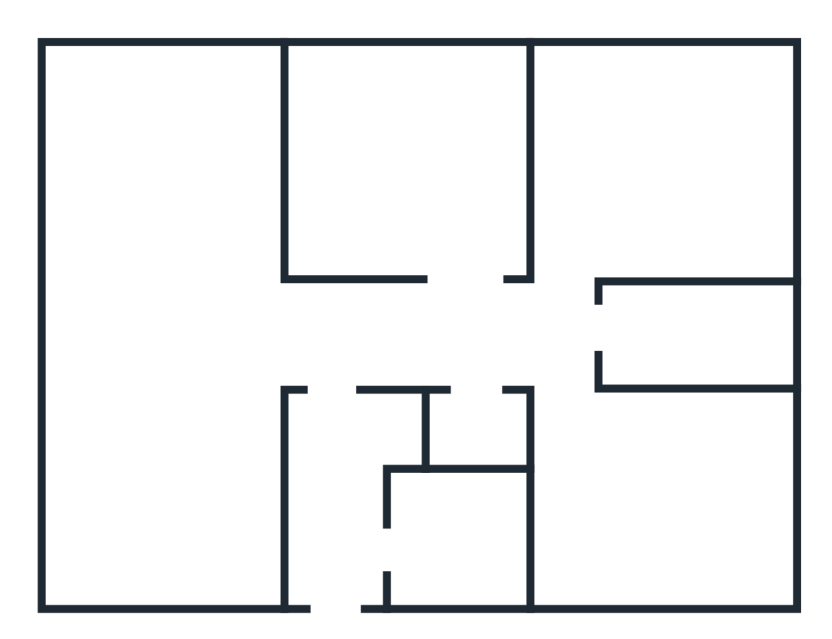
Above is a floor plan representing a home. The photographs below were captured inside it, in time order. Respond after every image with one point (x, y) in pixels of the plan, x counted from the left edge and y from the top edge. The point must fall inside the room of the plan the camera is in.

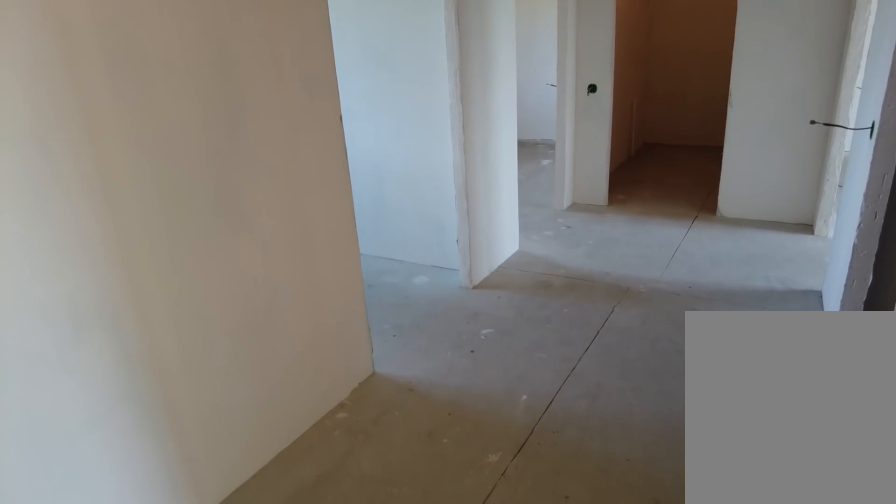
(336, 362)
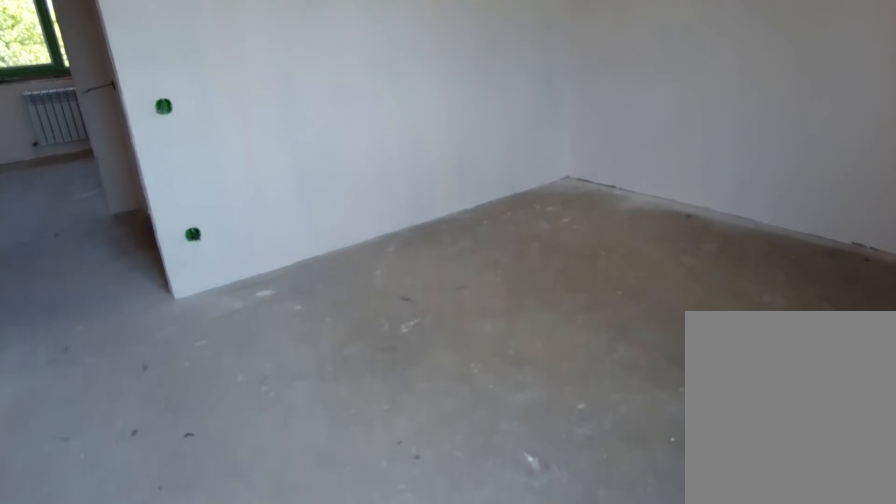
(607, 525)
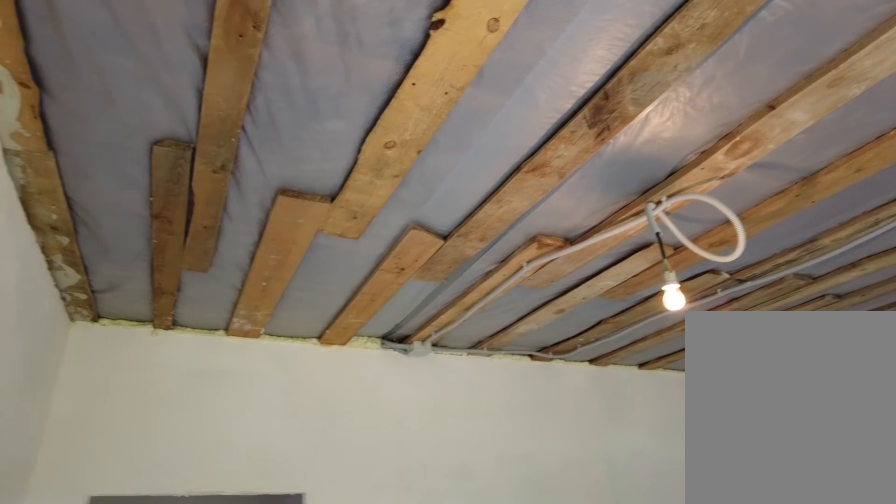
(607, 525)
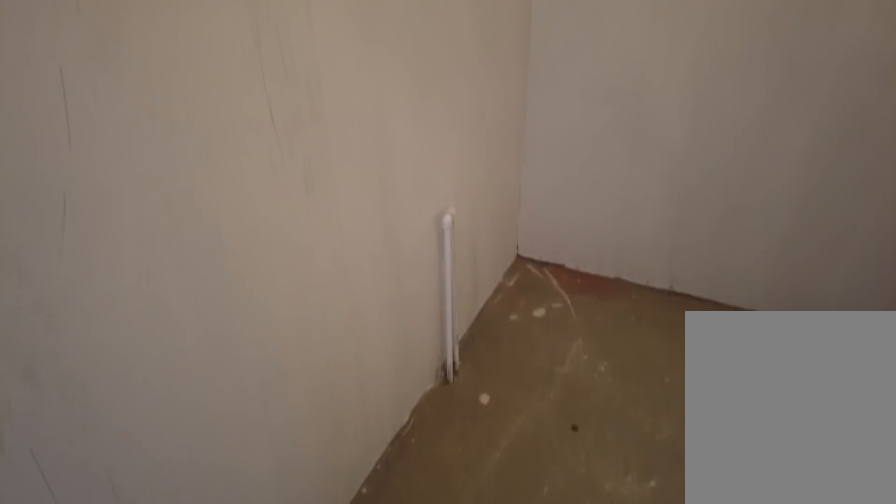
(564, 343)
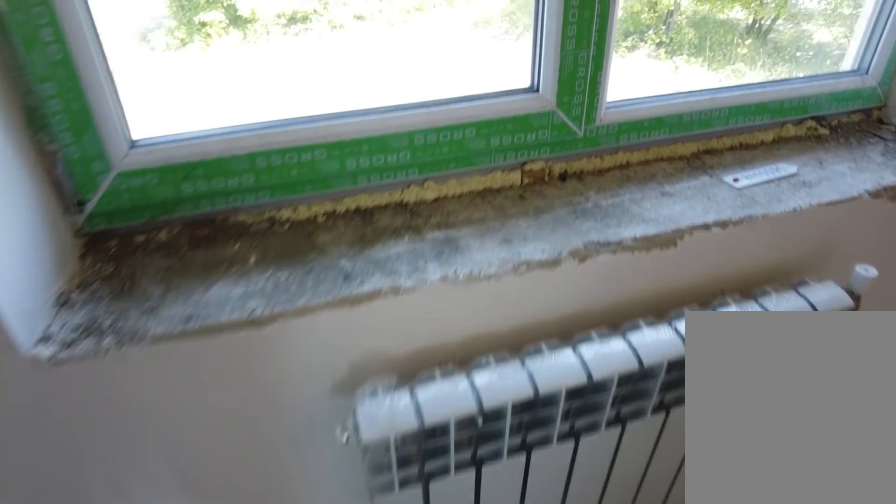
(584, 231)
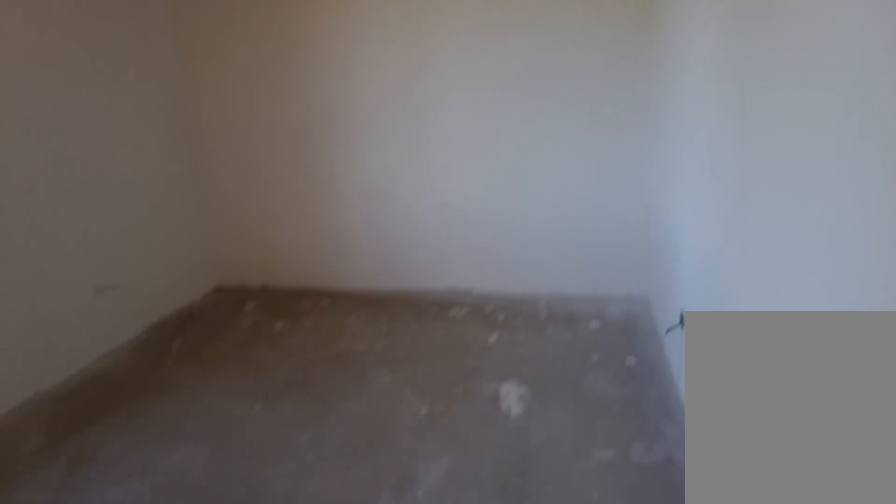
(584, 231)
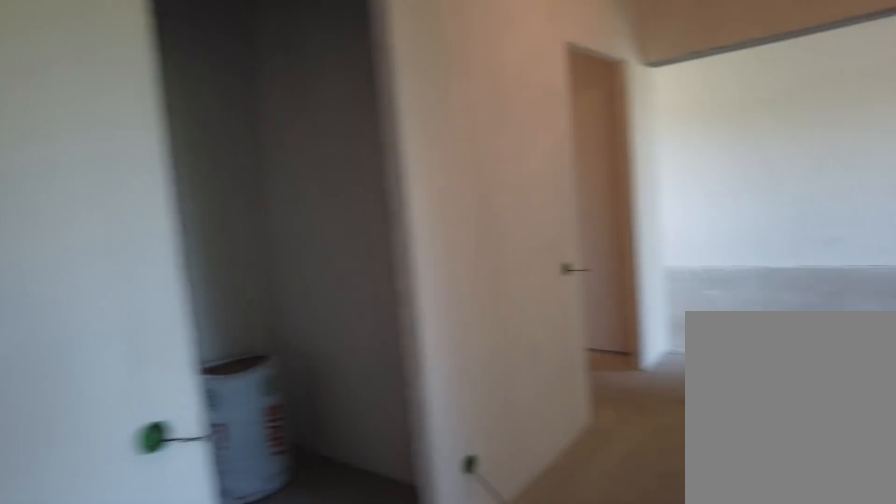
(553, 331)
